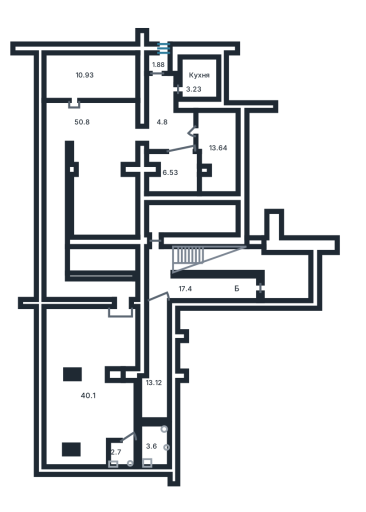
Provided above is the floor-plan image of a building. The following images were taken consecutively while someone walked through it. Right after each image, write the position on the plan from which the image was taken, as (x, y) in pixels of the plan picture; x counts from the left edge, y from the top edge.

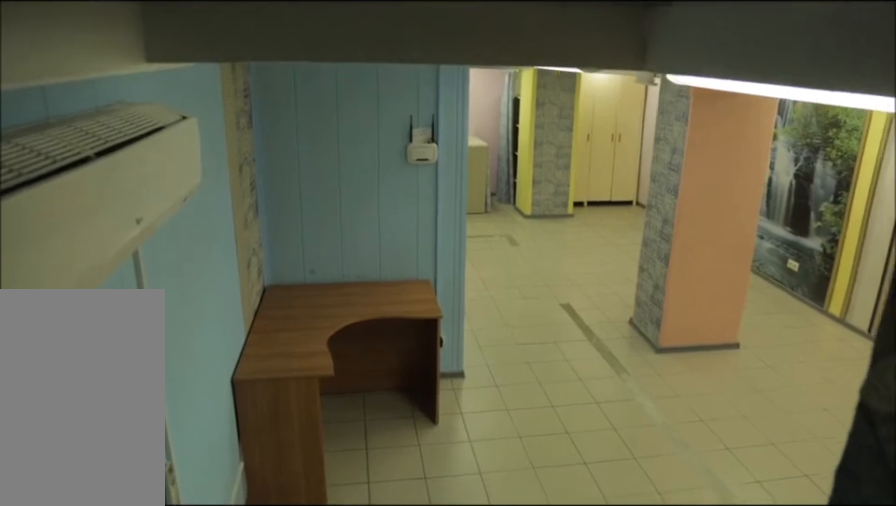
(126, 312)
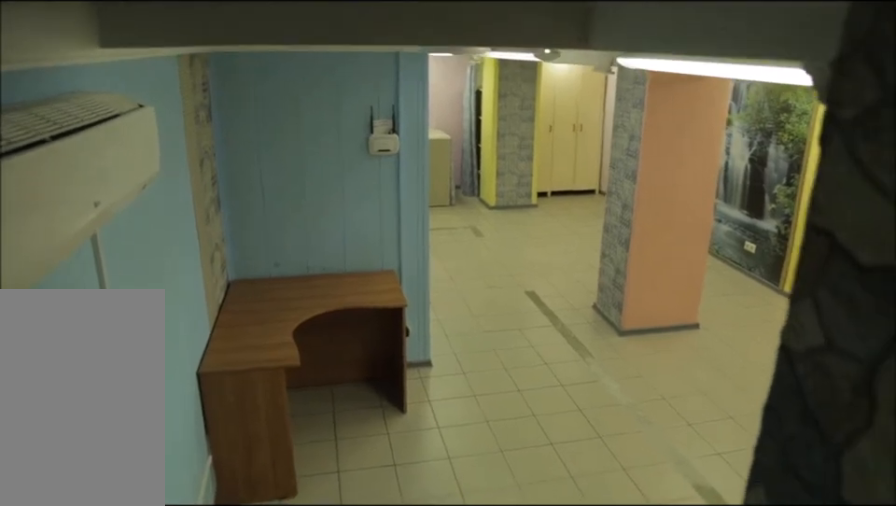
(123, 313)
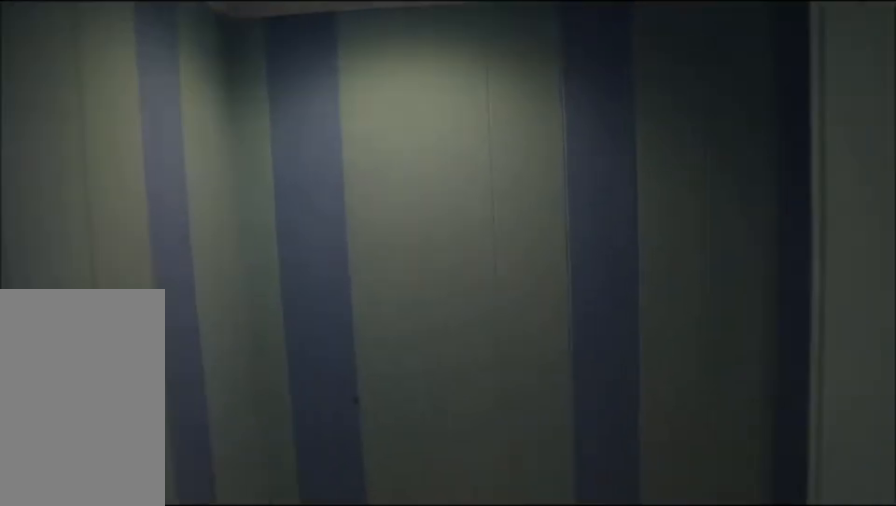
(68, 294)
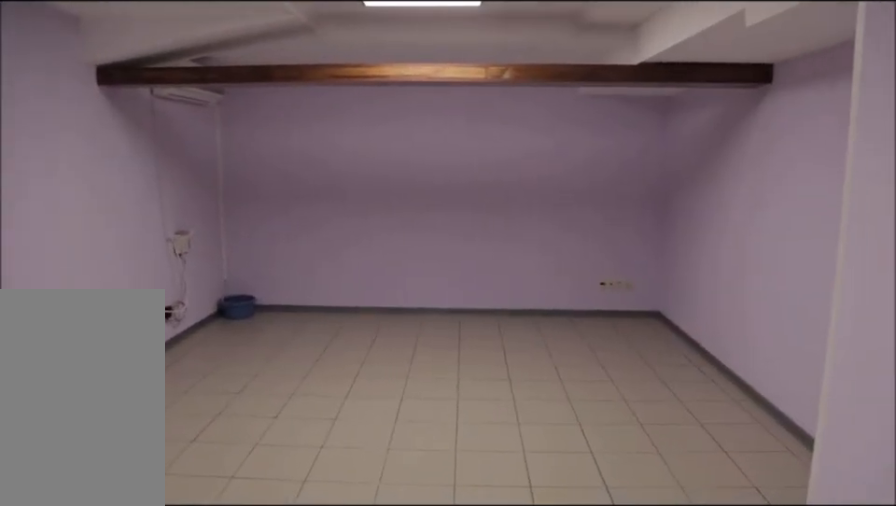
(104, 125)
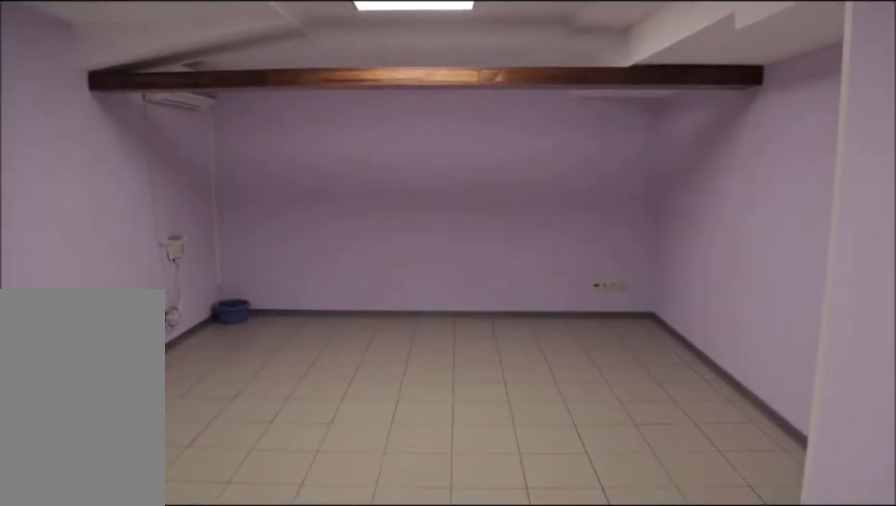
(104, 128)
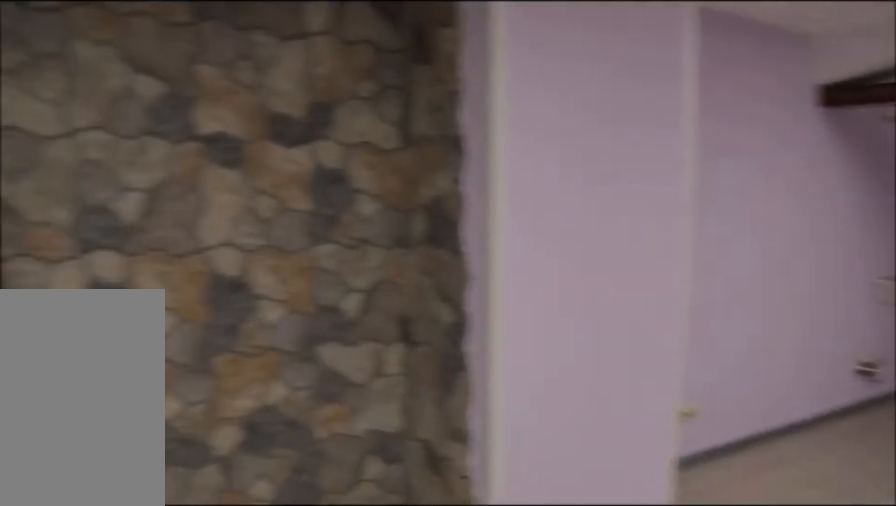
(102, 144)
